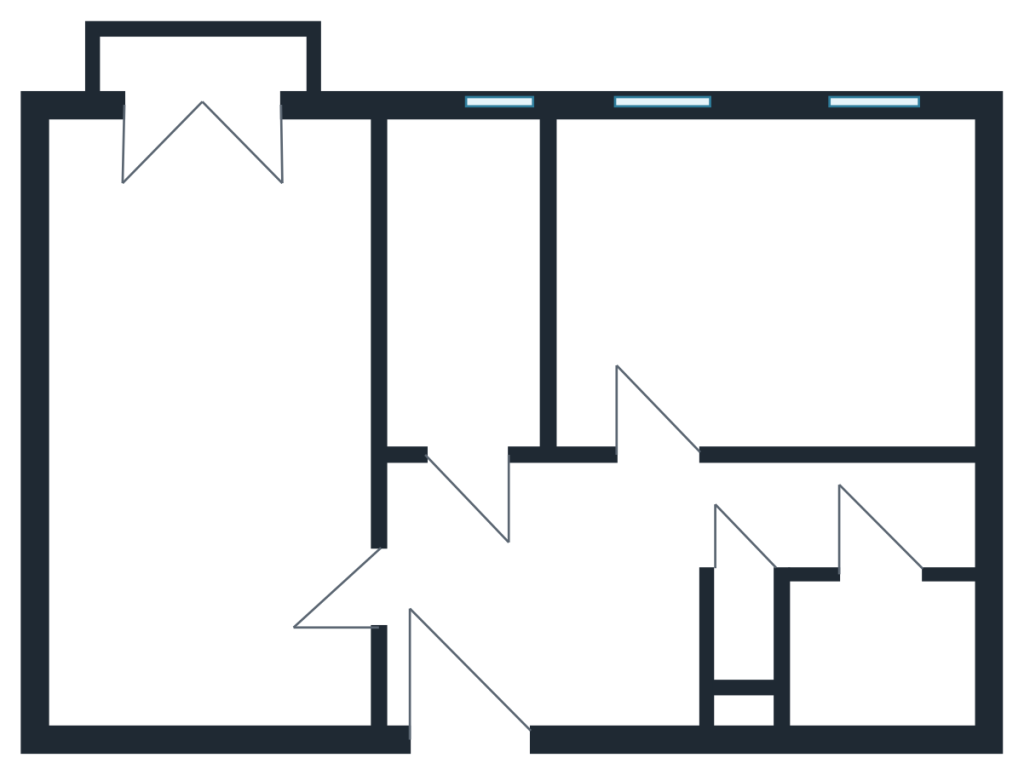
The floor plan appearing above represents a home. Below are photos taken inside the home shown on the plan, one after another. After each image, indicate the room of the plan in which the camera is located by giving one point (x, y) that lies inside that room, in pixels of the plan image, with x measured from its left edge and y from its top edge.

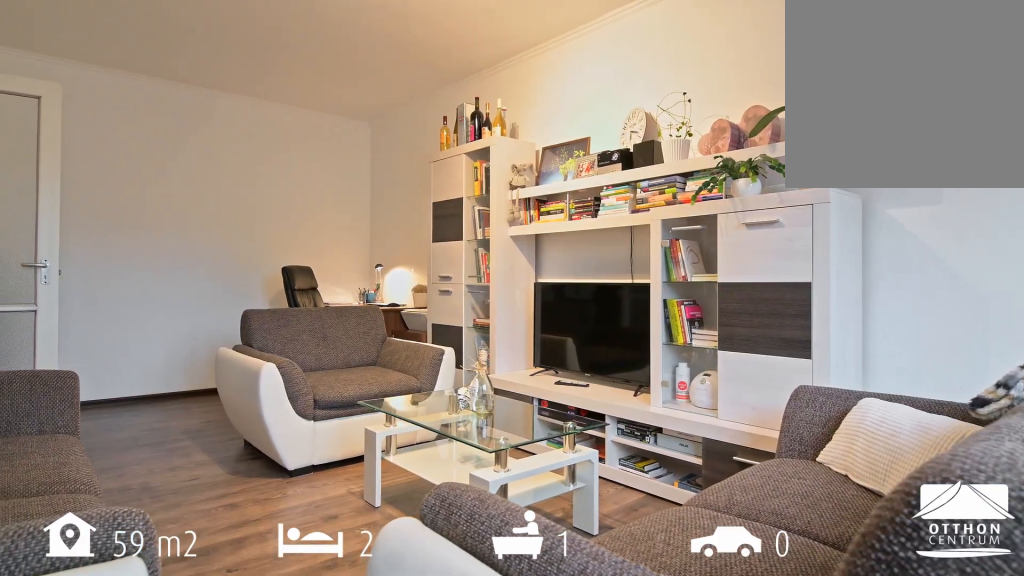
(214, 427)
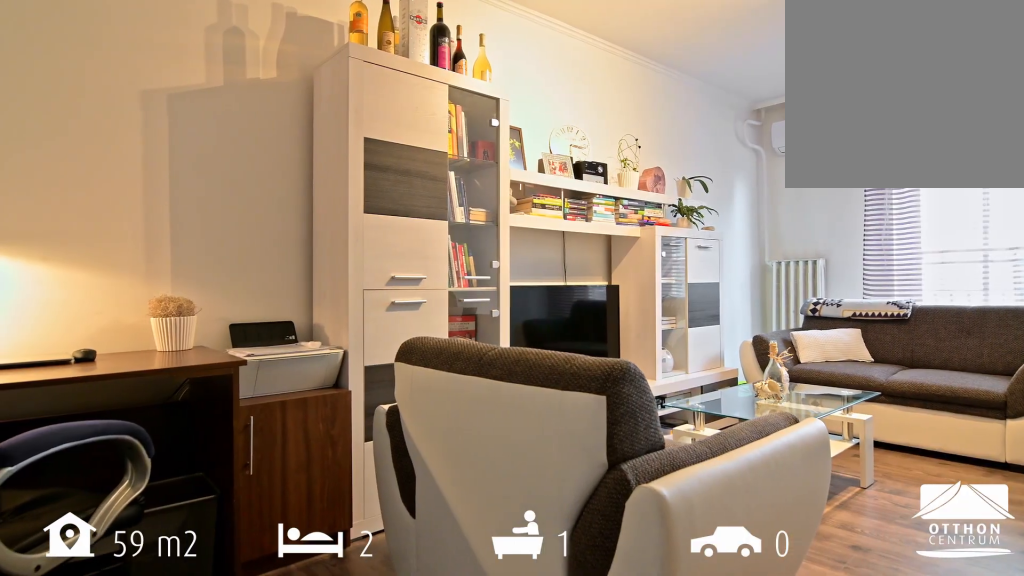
(214, 427)
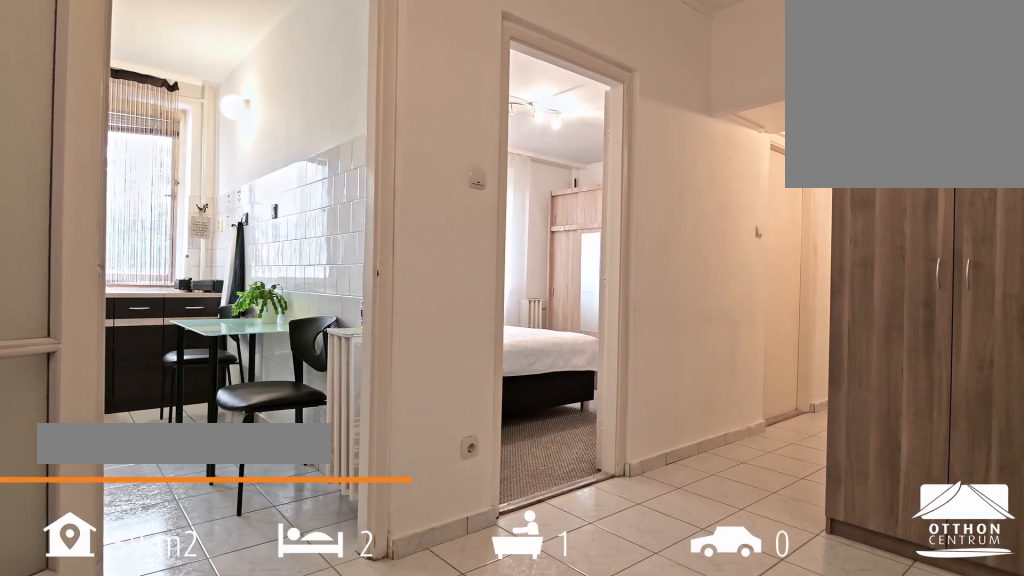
(545, 610)
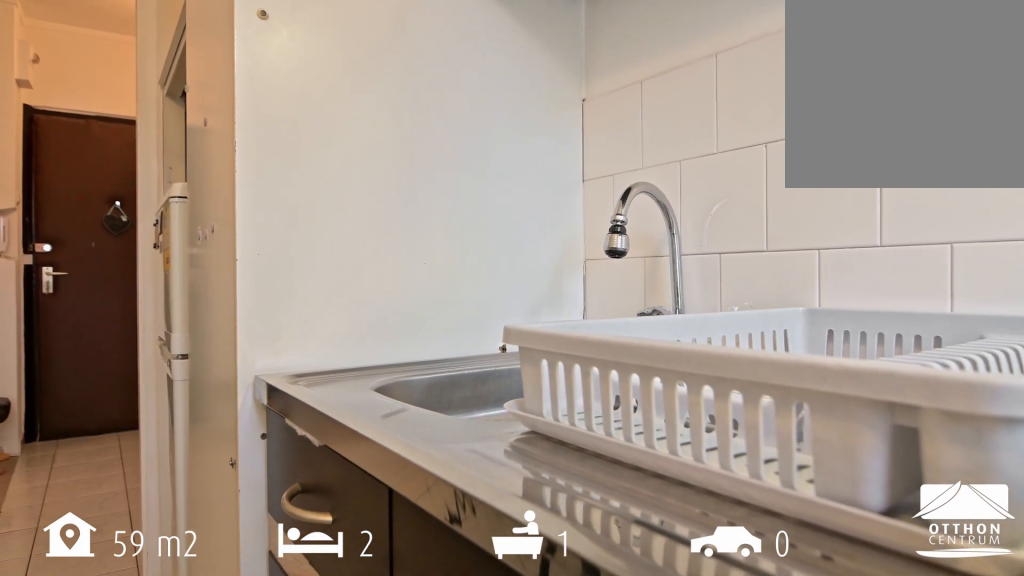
(475, 308)
